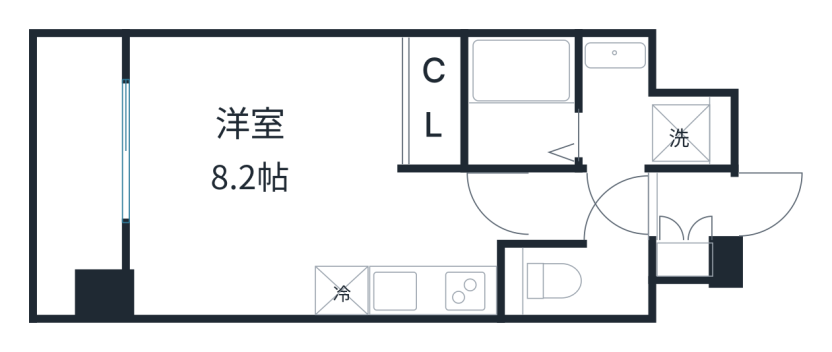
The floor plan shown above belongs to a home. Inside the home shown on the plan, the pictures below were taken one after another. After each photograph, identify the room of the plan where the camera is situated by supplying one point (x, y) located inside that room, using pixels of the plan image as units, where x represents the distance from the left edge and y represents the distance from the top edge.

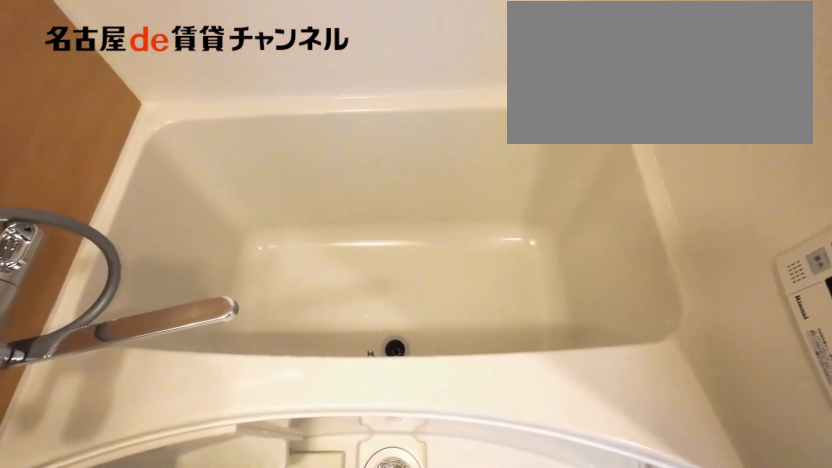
(521, 100)
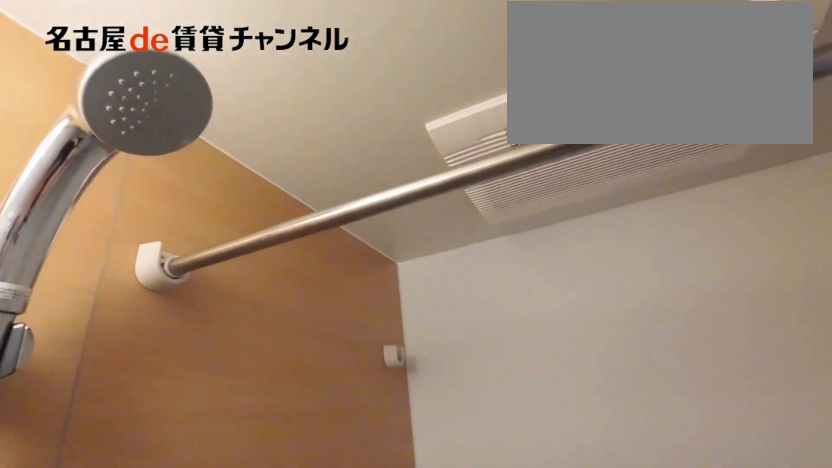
(521, 100)
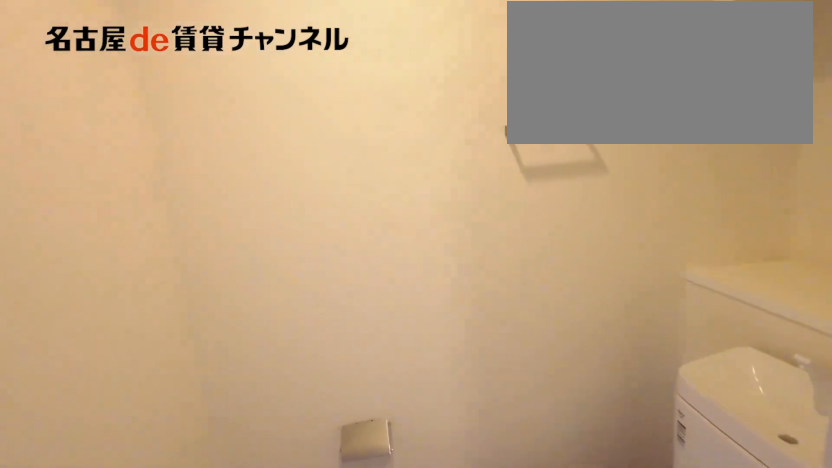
(577, 281)
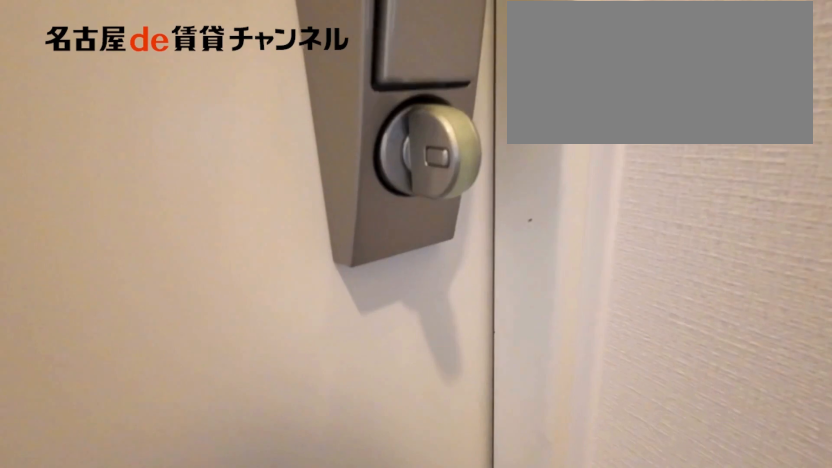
(693, 207)
